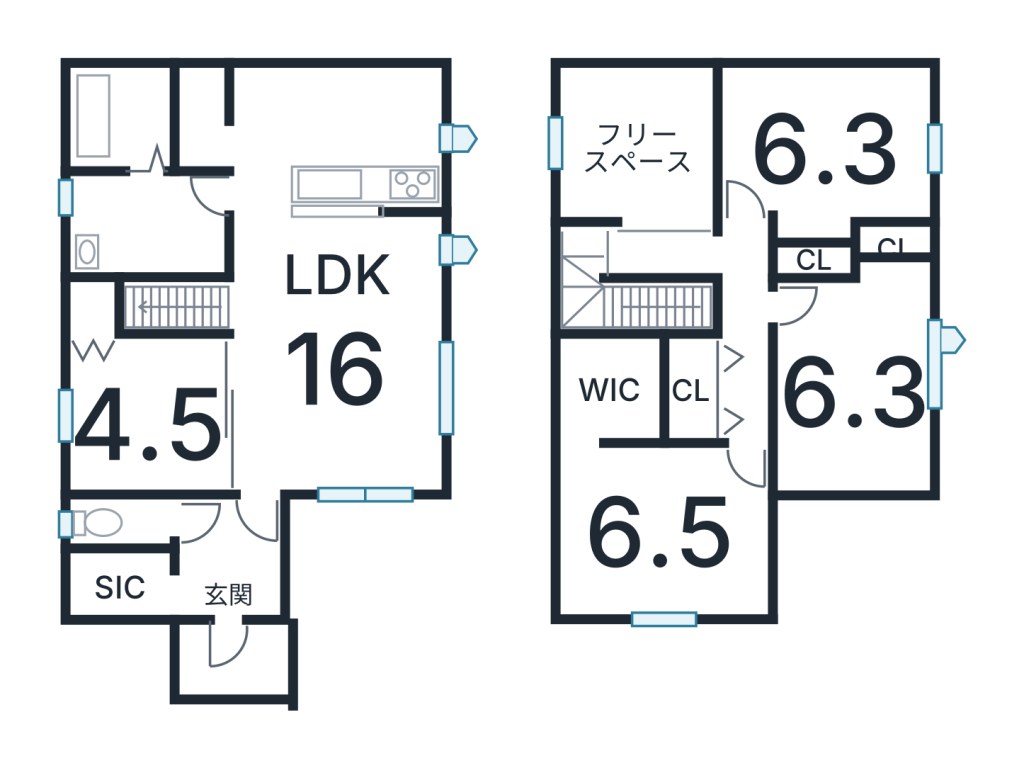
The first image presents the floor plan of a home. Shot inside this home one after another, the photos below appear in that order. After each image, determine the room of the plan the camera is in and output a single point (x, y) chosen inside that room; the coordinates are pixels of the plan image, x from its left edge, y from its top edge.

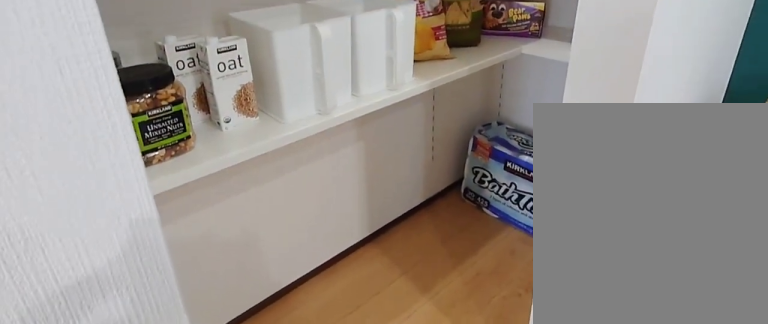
(207, 121)
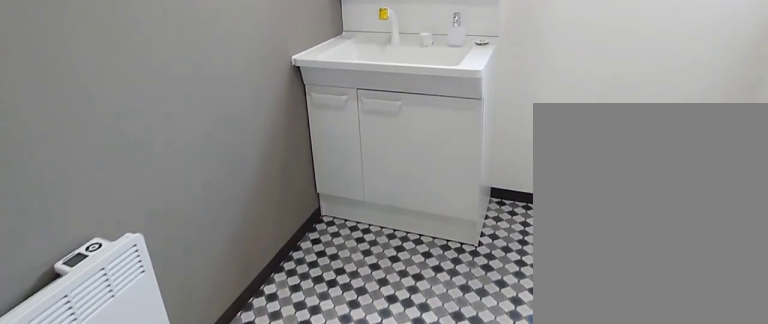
(138, 229)
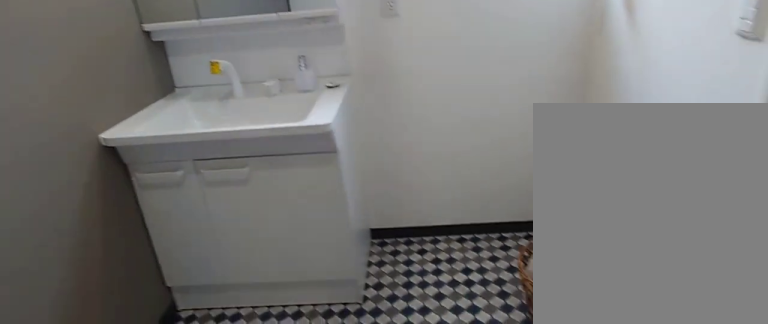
(138, 229)
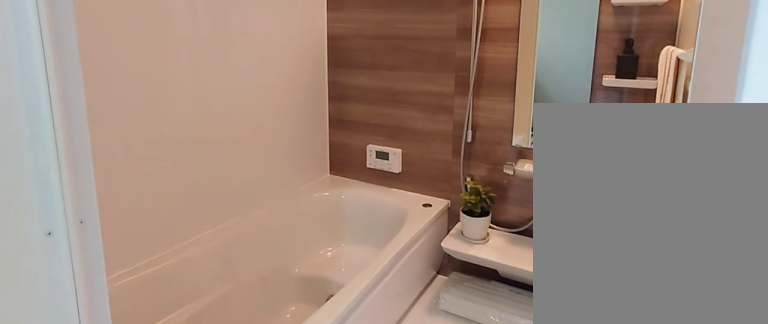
(139, 110)
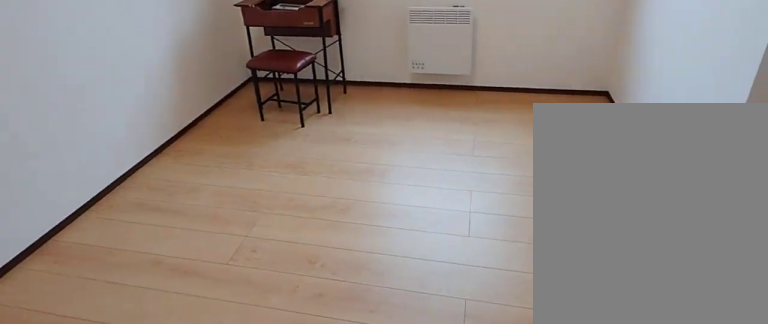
(833, 150)
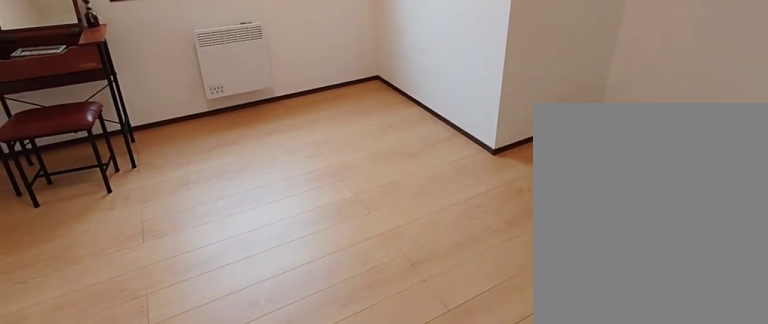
(833, 150)
